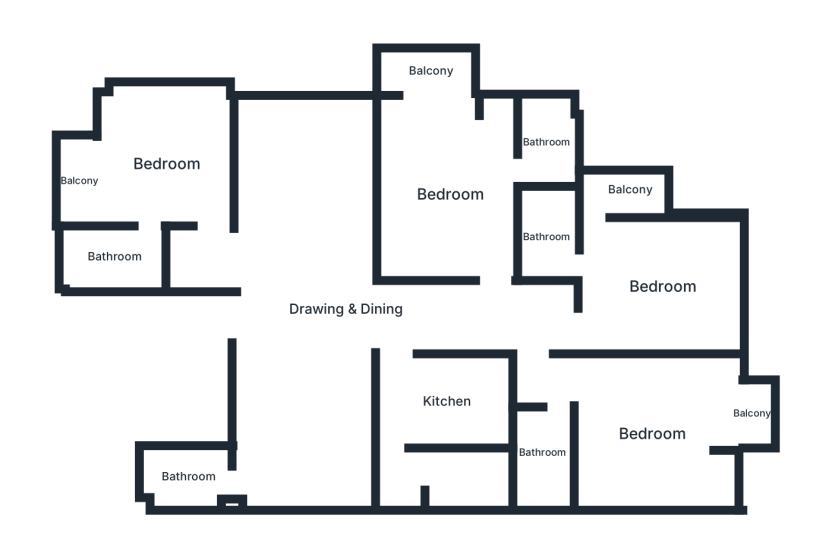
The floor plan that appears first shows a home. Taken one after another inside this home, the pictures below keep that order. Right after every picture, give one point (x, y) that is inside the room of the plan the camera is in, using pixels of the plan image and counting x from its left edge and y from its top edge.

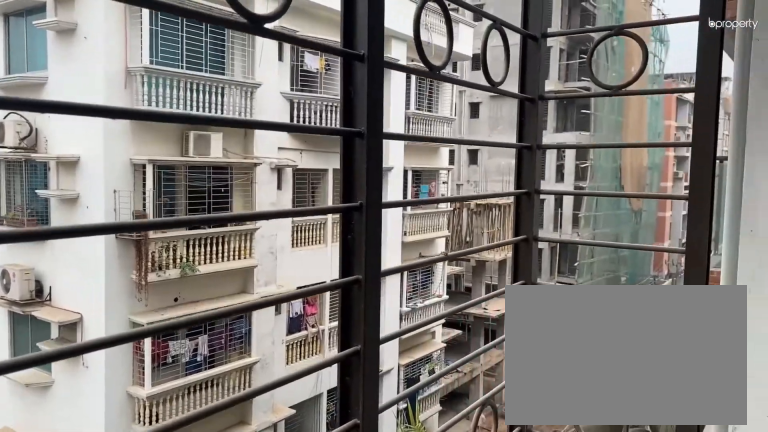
(752, 414)
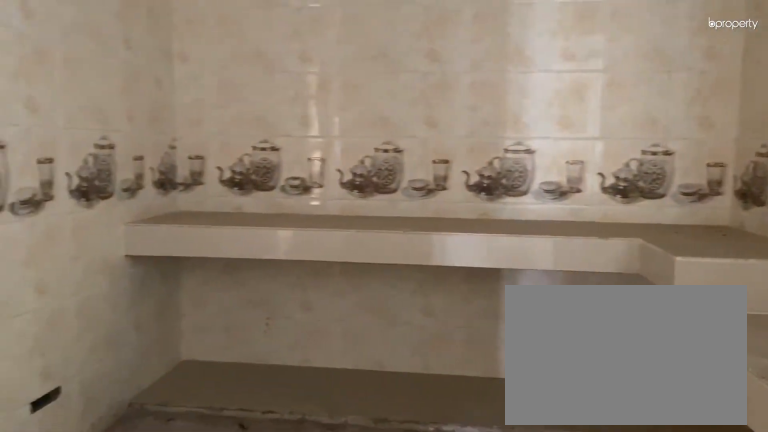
(448, 401)
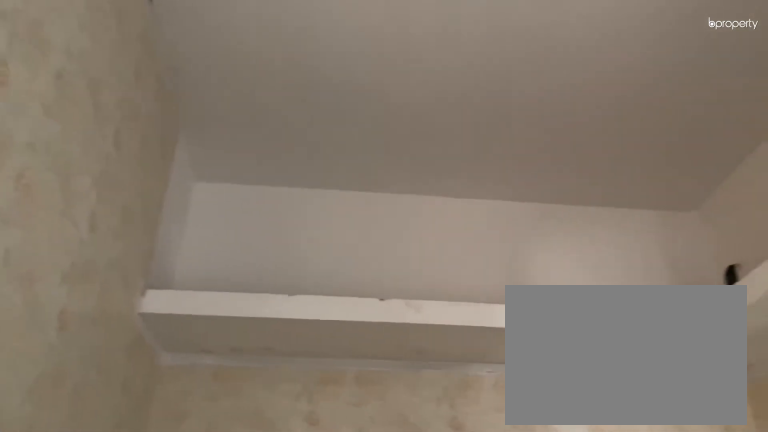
(448, 401)
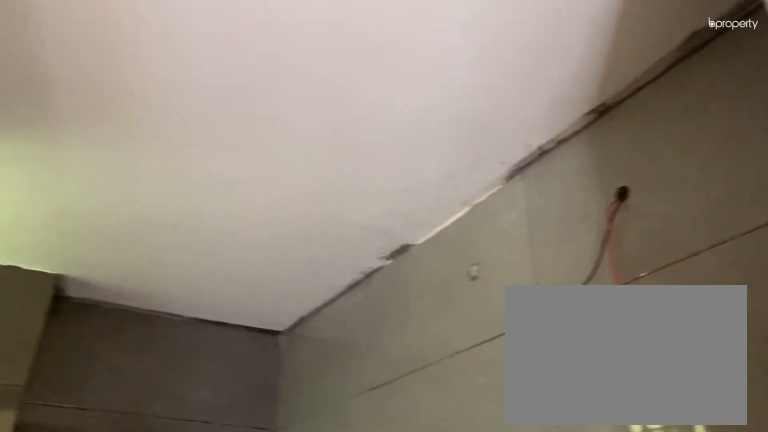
(189, 476)
